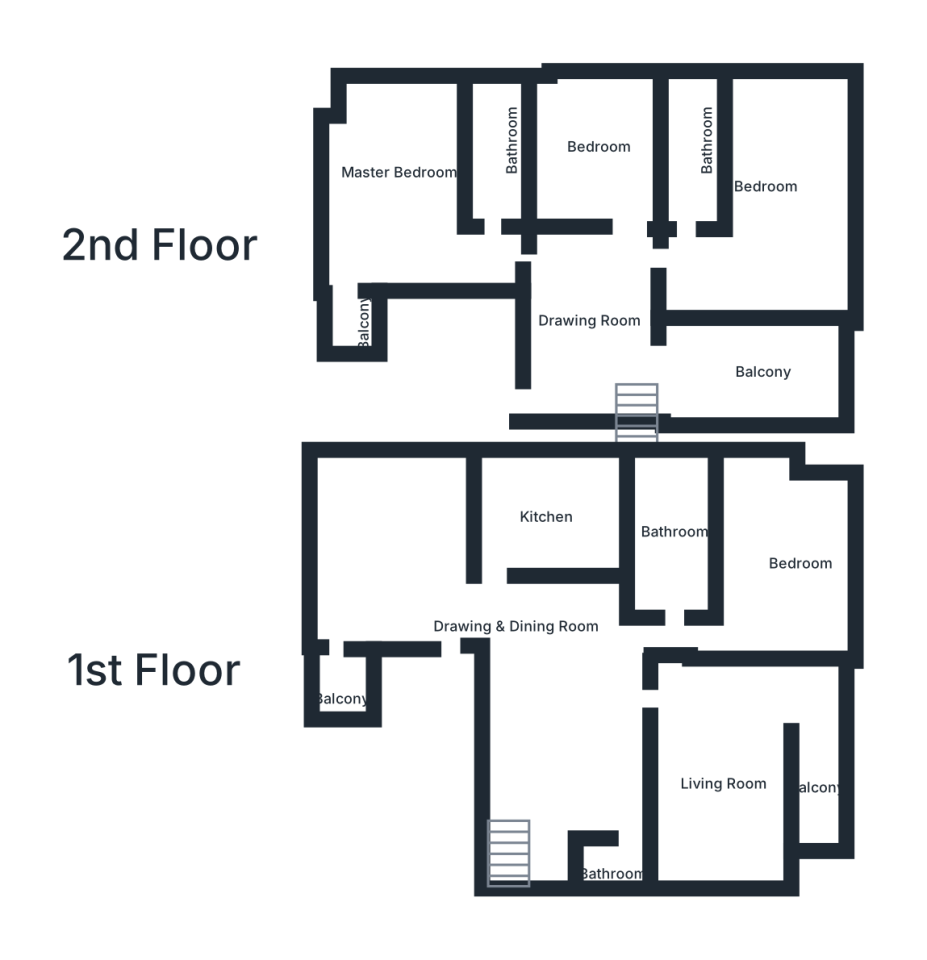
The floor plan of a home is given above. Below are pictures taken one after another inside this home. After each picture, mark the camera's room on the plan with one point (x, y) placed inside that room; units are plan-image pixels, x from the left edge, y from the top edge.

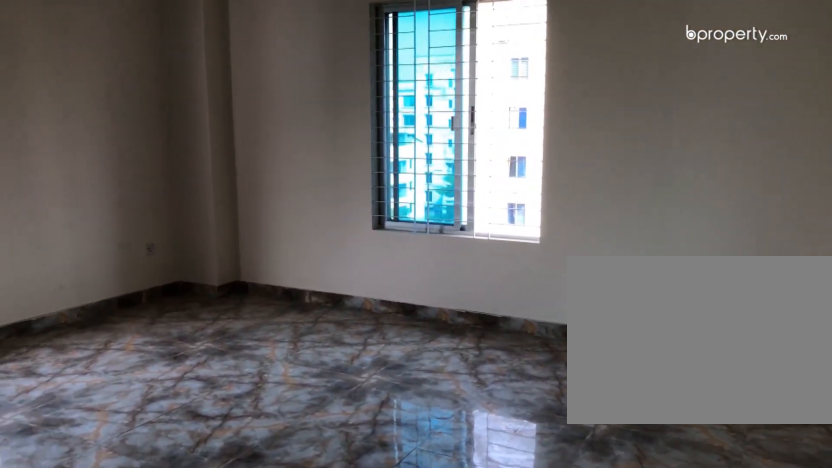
(431, 595)
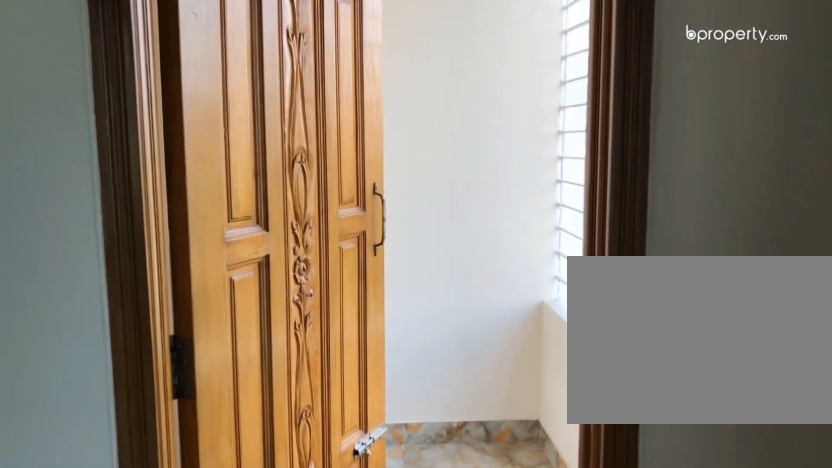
(357, 632)
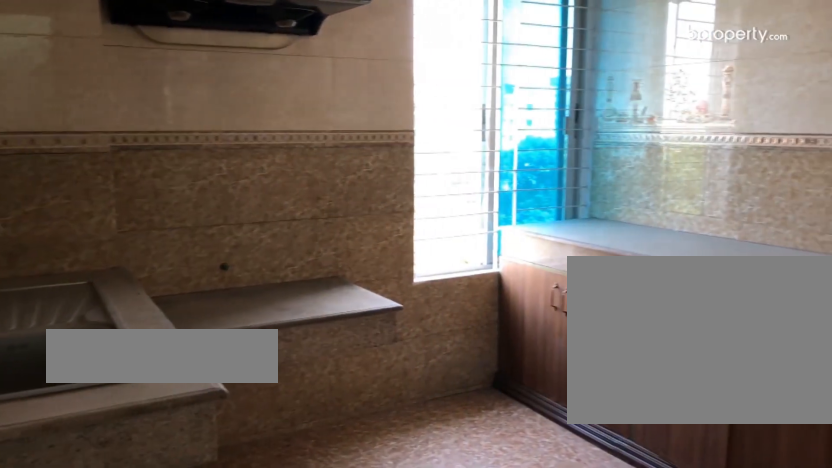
(551, 516)
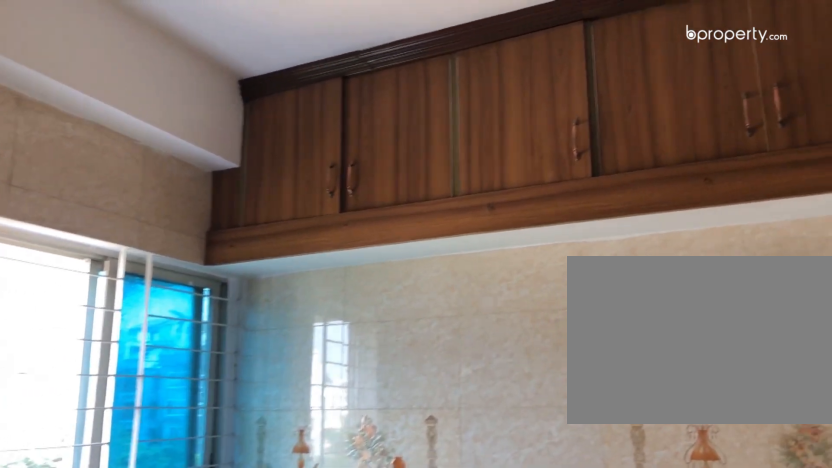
(543, 516)
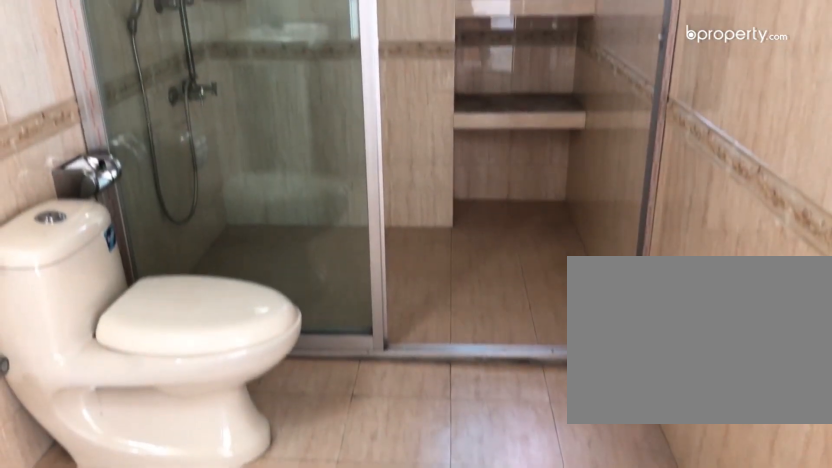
(672, 548)
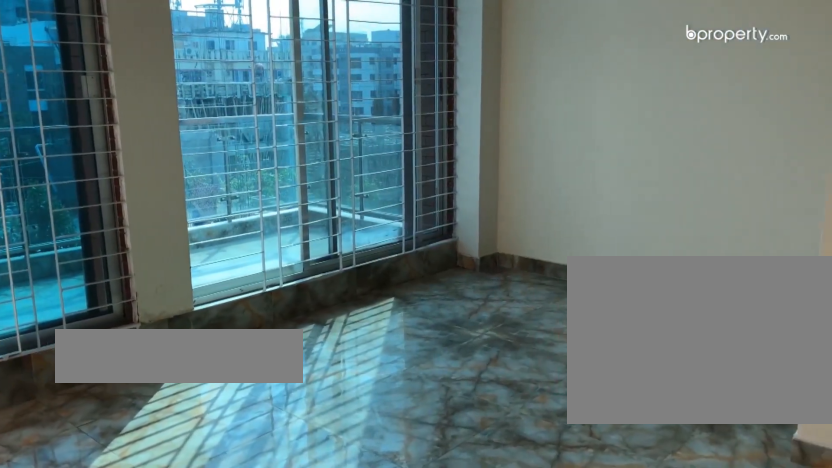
(729, 767)
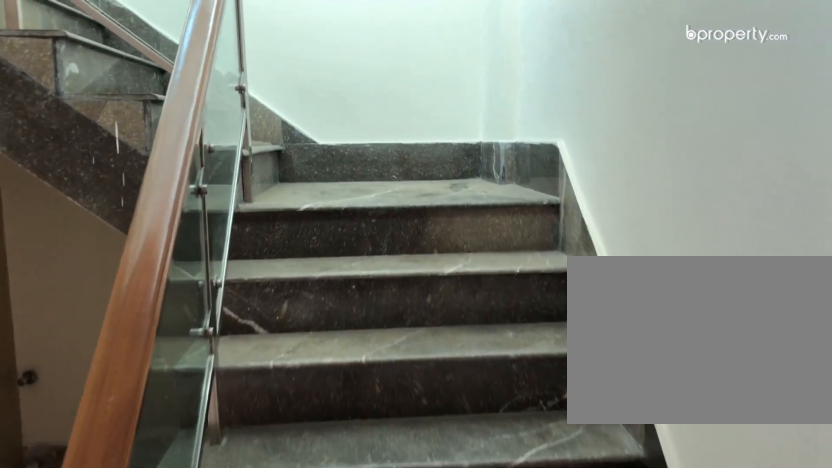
(511, 857)
